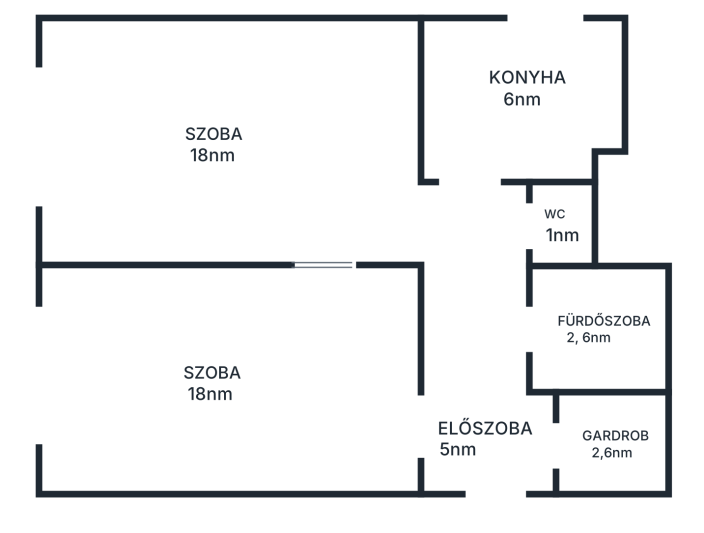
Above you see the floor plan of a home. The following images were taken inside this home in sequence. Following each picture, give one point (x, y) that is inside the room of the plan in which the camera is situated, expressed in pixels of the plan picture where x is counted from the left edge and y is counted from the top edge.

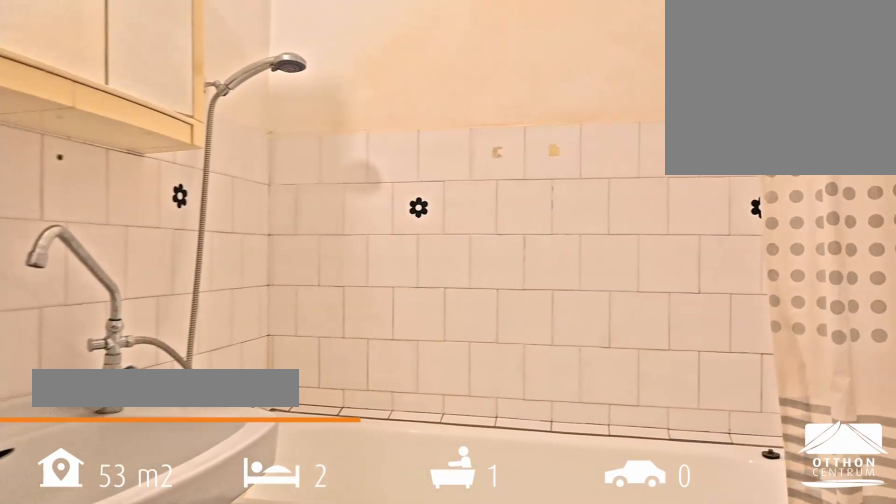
(604, 338)
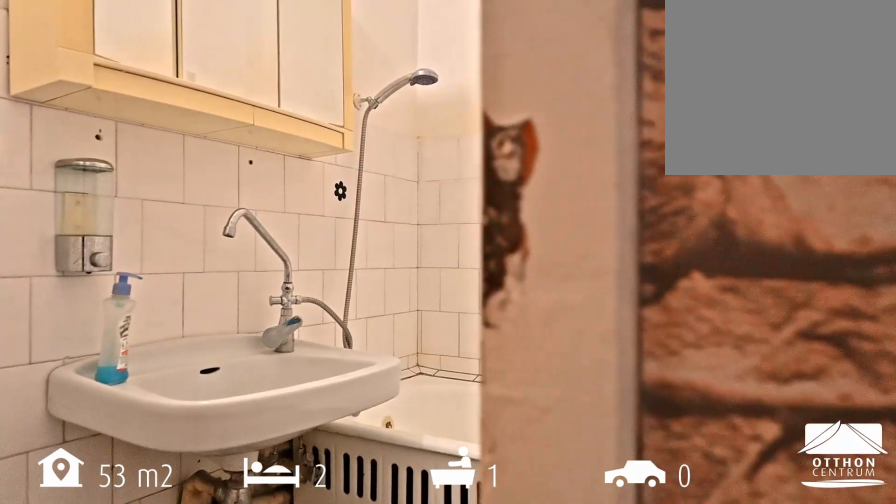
(603, 338)
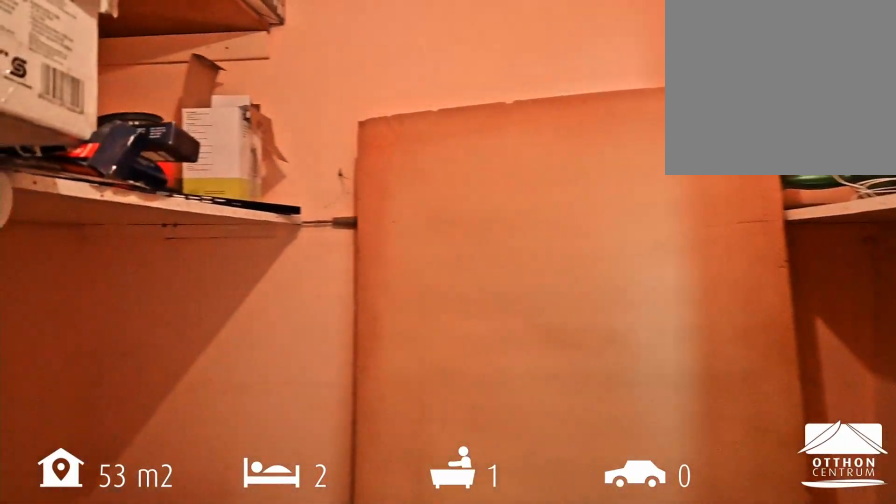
(611, 444)
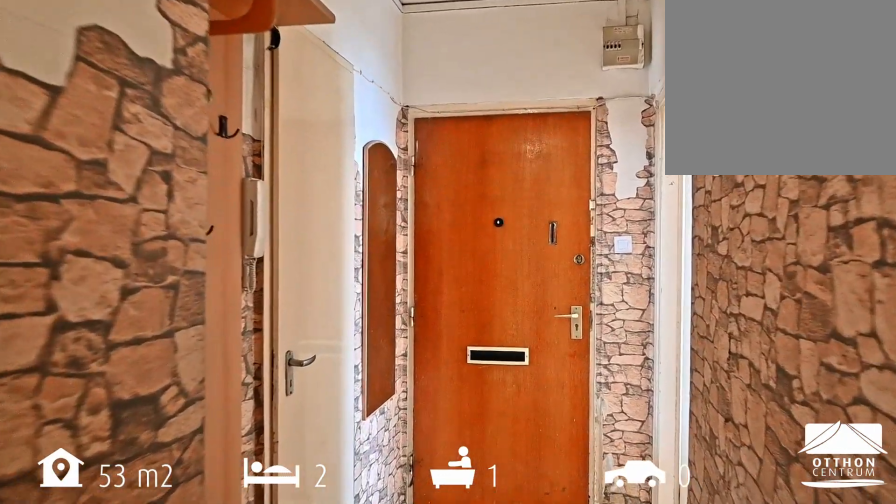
(494, 466)
